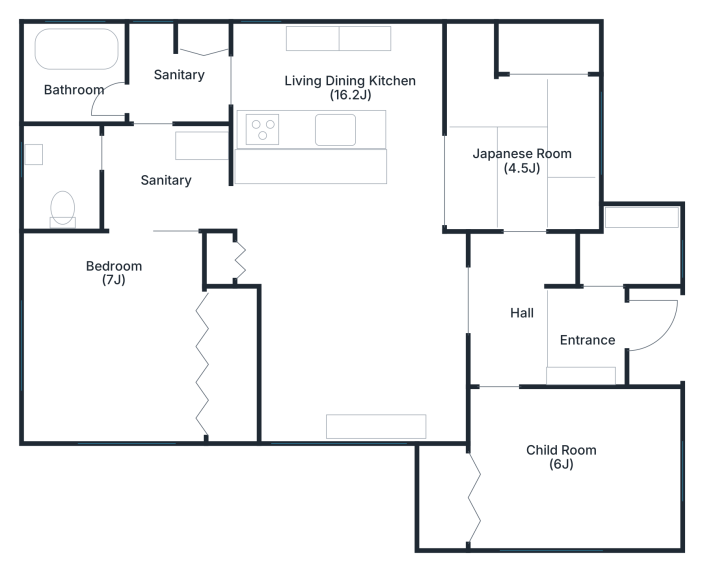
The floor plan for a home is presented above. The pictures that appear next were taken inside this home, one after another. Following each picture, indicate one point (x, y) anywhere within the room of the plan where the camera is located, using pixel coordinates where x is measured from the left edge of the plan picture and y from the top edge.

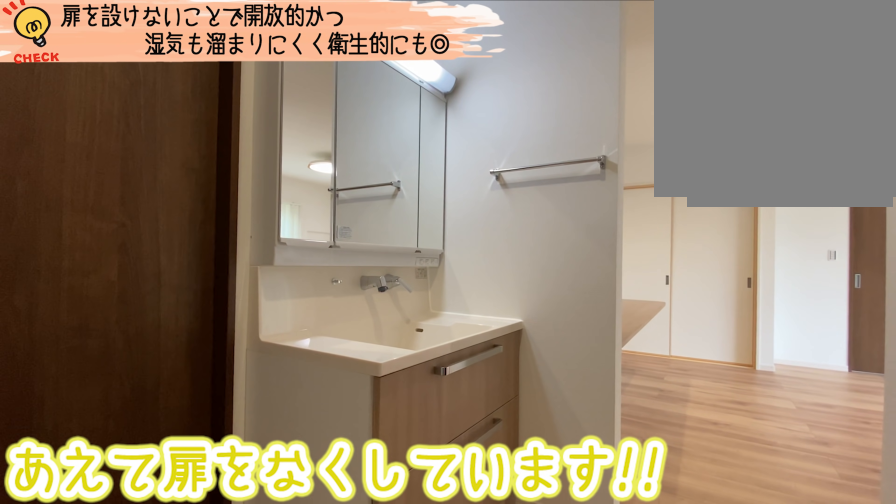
(155, 184)
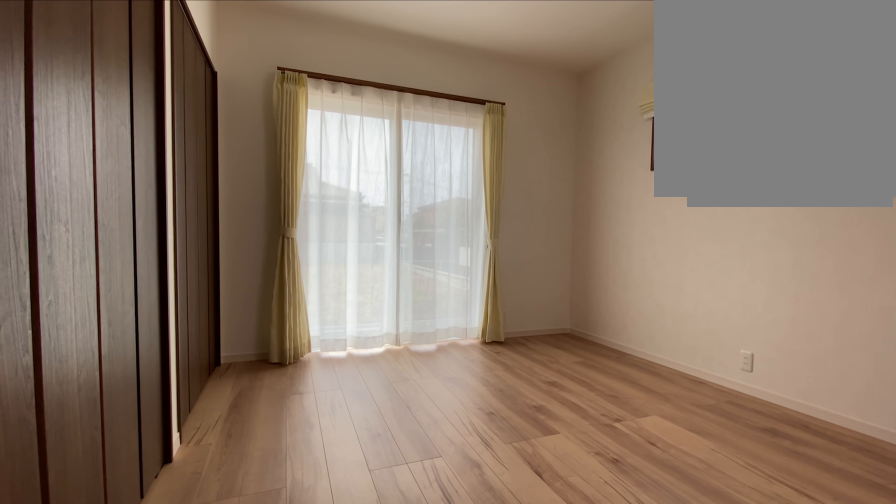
(114, 352)
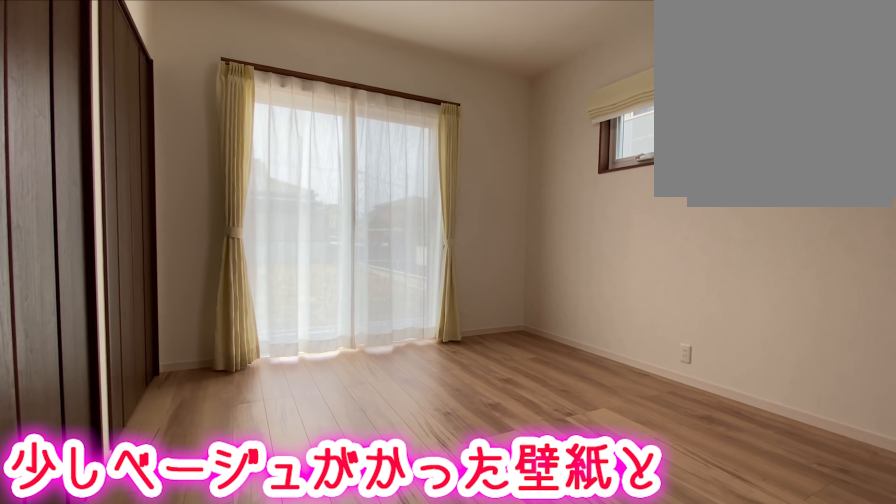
(115, 352)
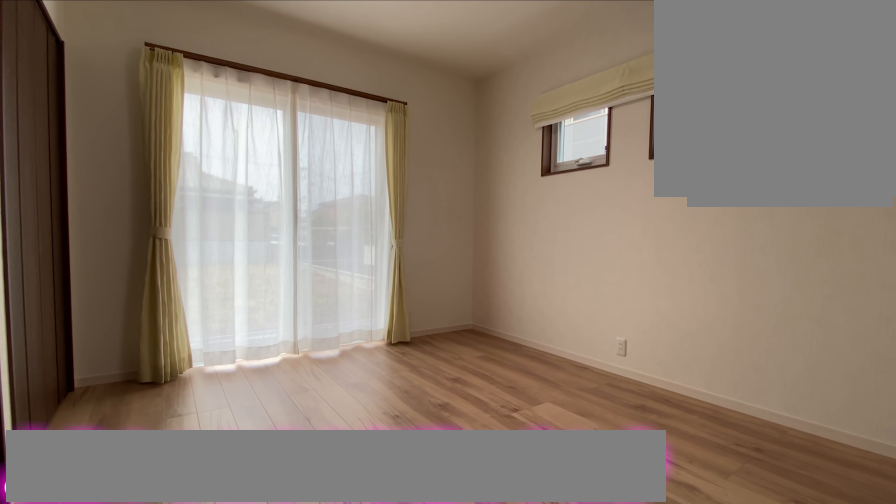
(88, 361)
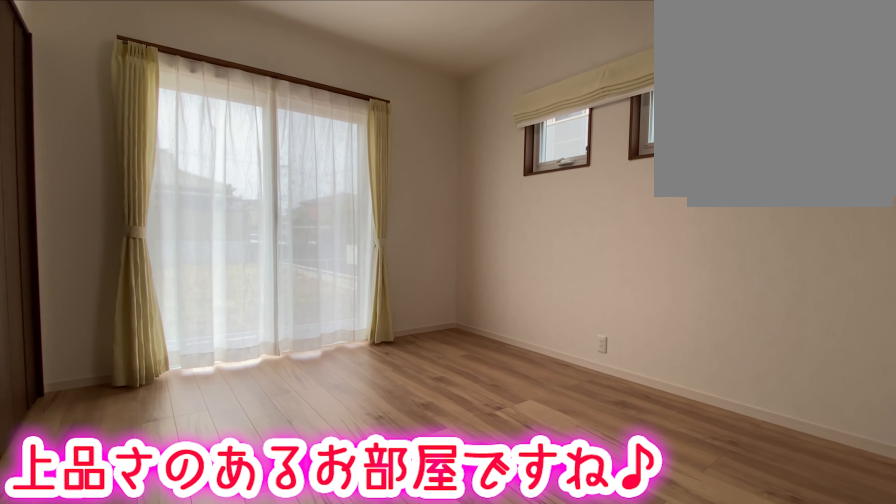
(80, 338)
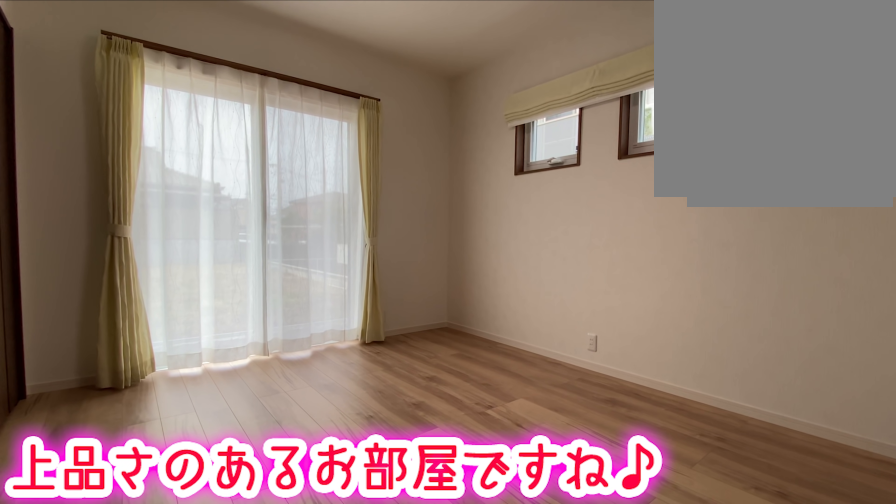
(44, 347)
